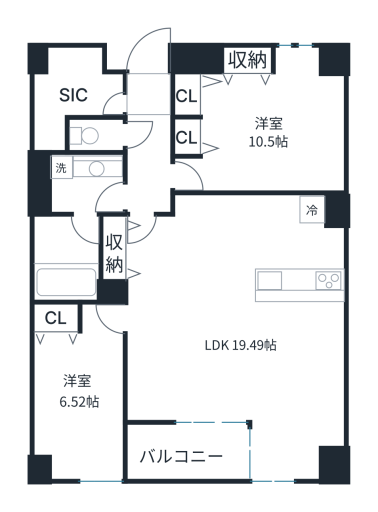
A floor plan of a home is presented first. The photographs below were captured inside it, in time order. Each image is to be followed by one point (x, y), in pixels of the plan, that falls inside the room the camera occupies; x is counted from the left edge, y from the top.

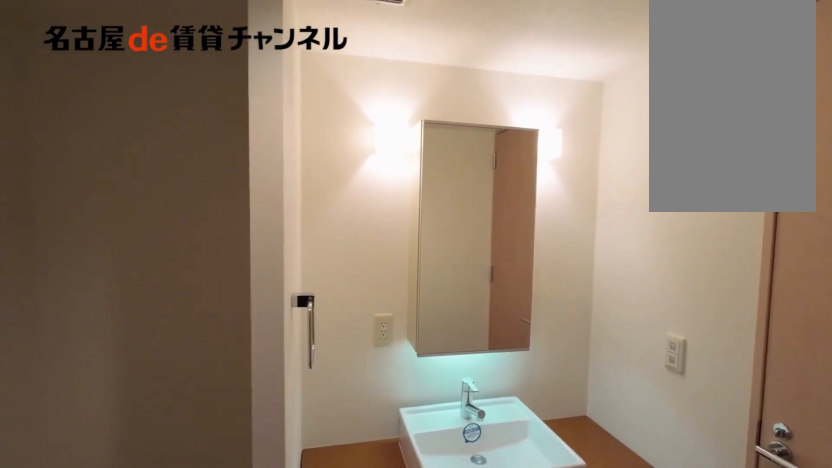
(83, 183)
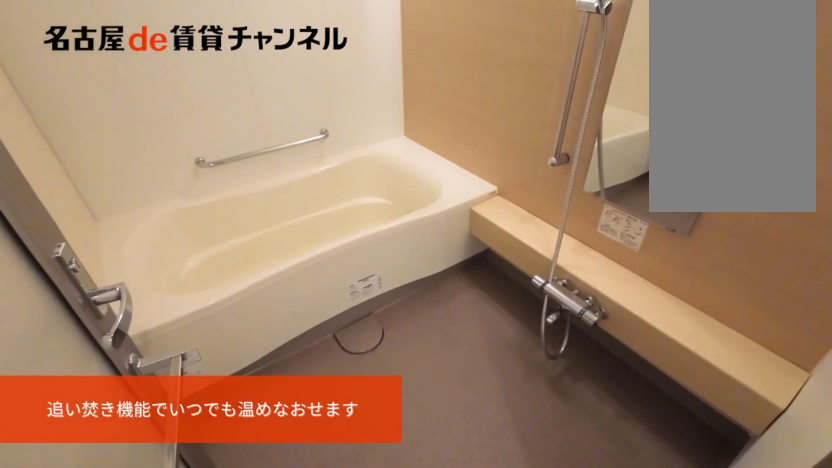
(70, 257)
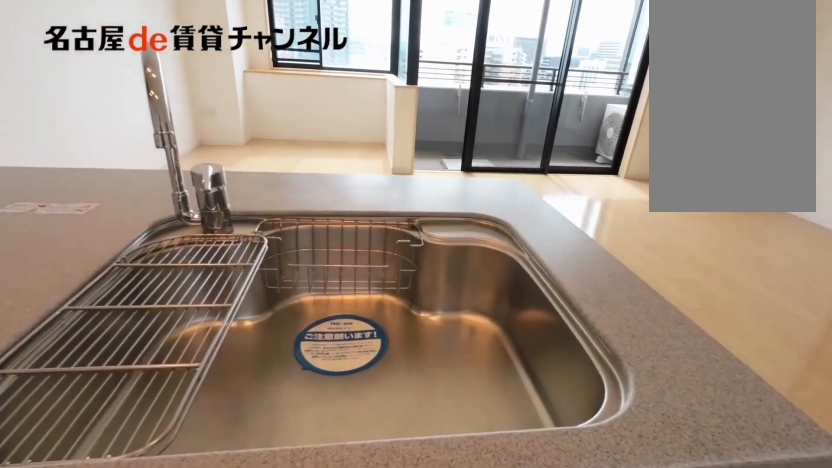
(299, 285)
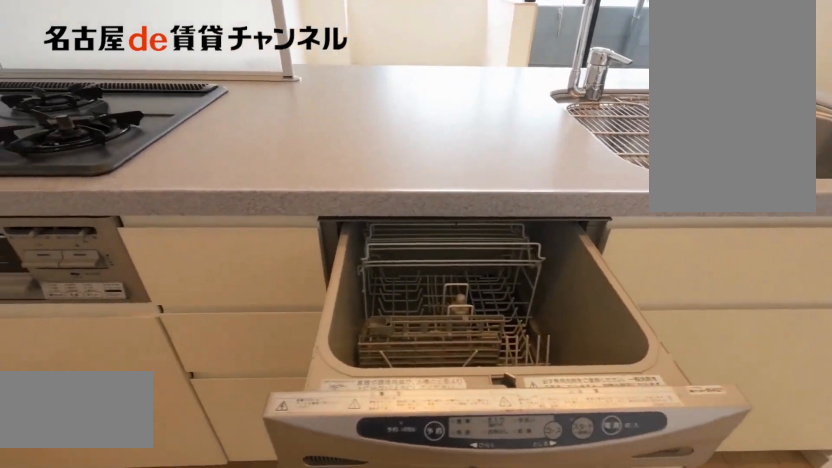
(299, 285)
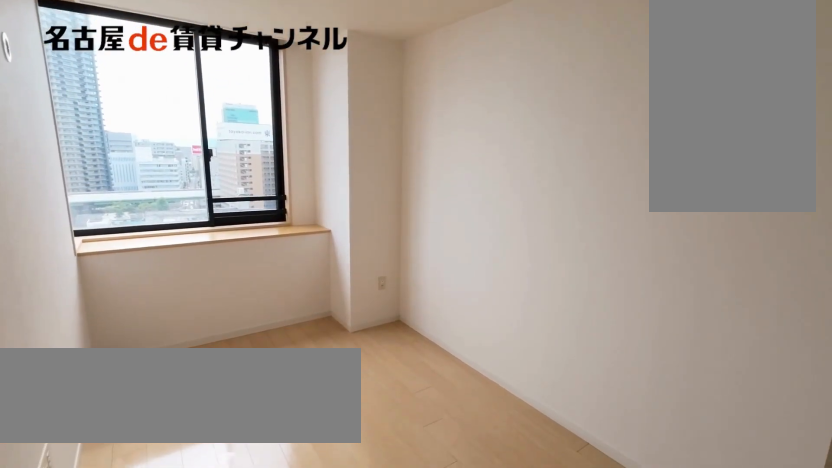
(82, 387)
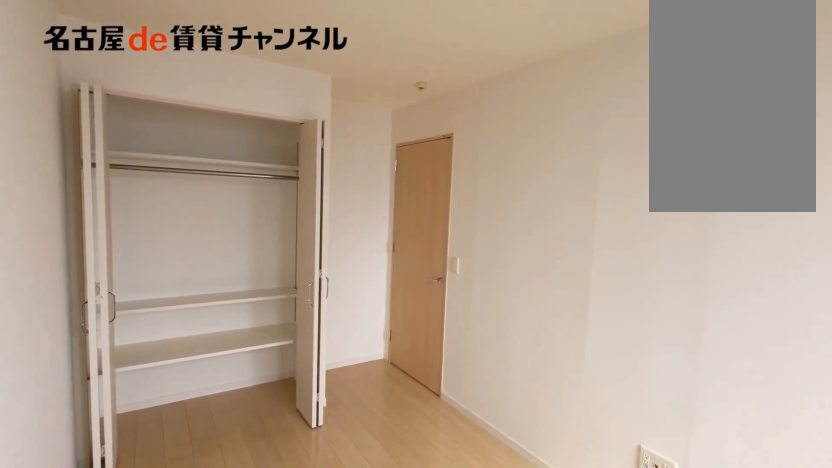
(82, 387)
